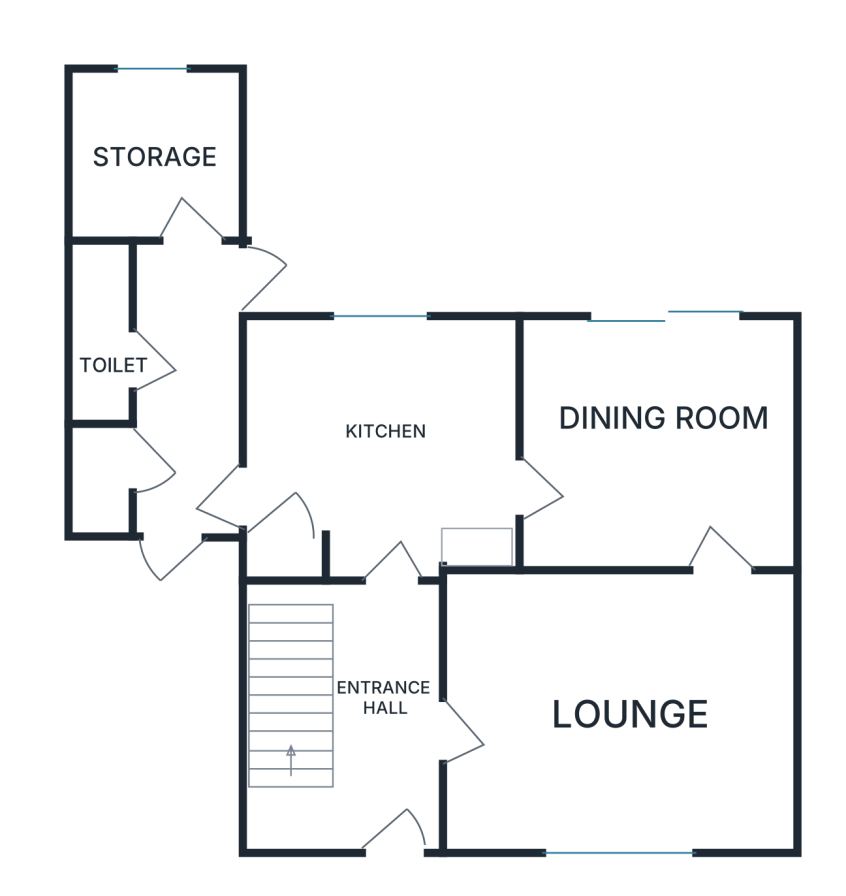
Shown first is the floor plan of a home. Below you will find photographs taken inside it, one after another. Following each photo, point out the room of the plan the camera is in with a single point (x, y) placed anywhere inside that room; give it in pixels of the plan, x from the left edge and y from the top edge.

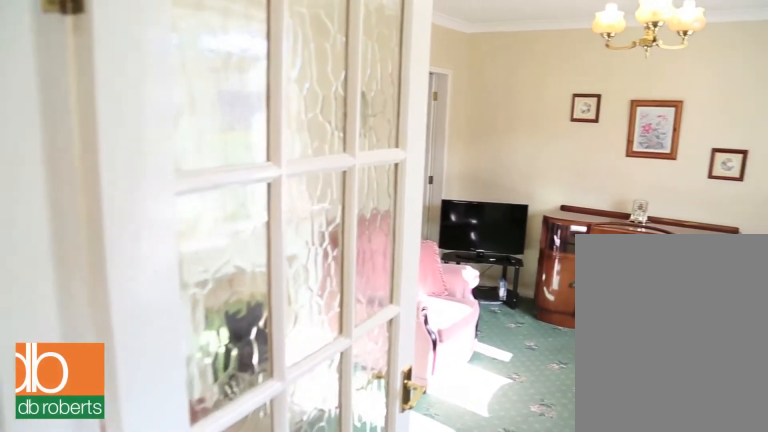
(615, 705)
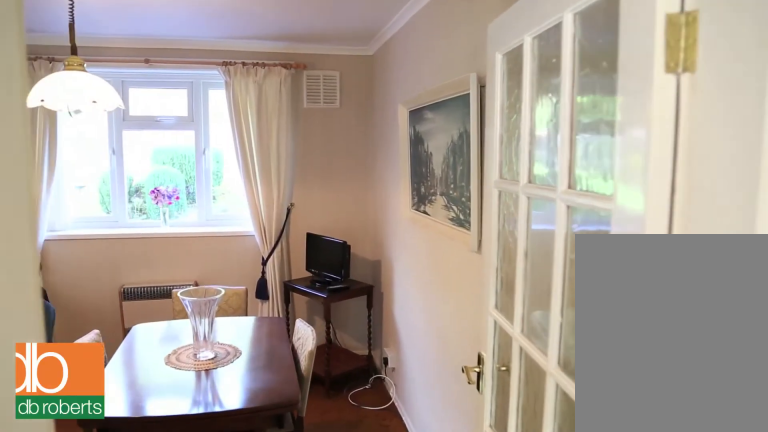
(660, 440)
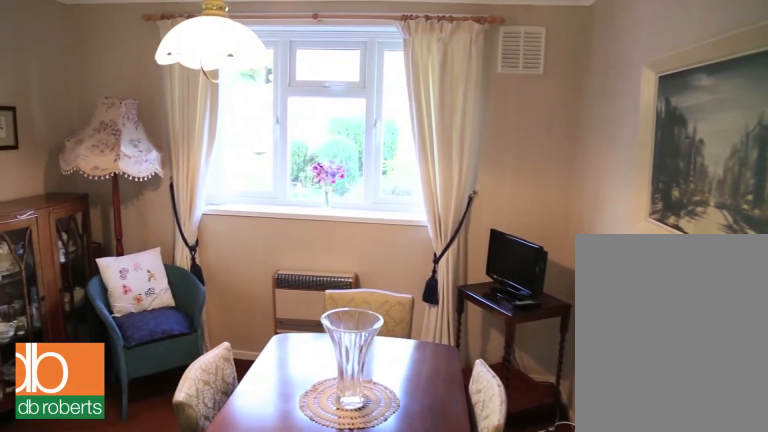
(660, 440)
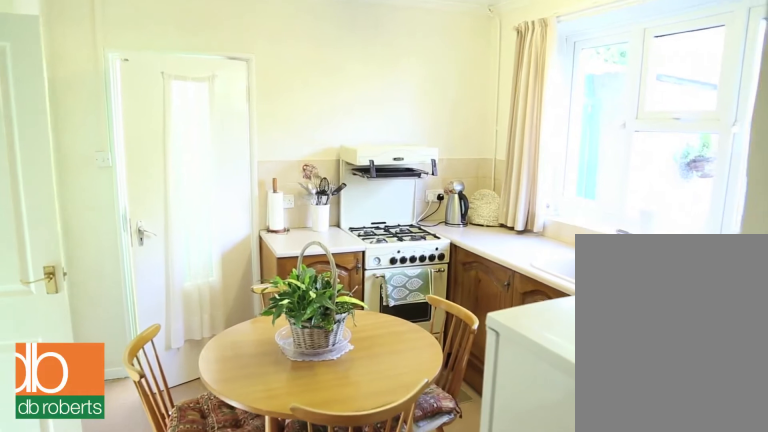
(382, 445)
